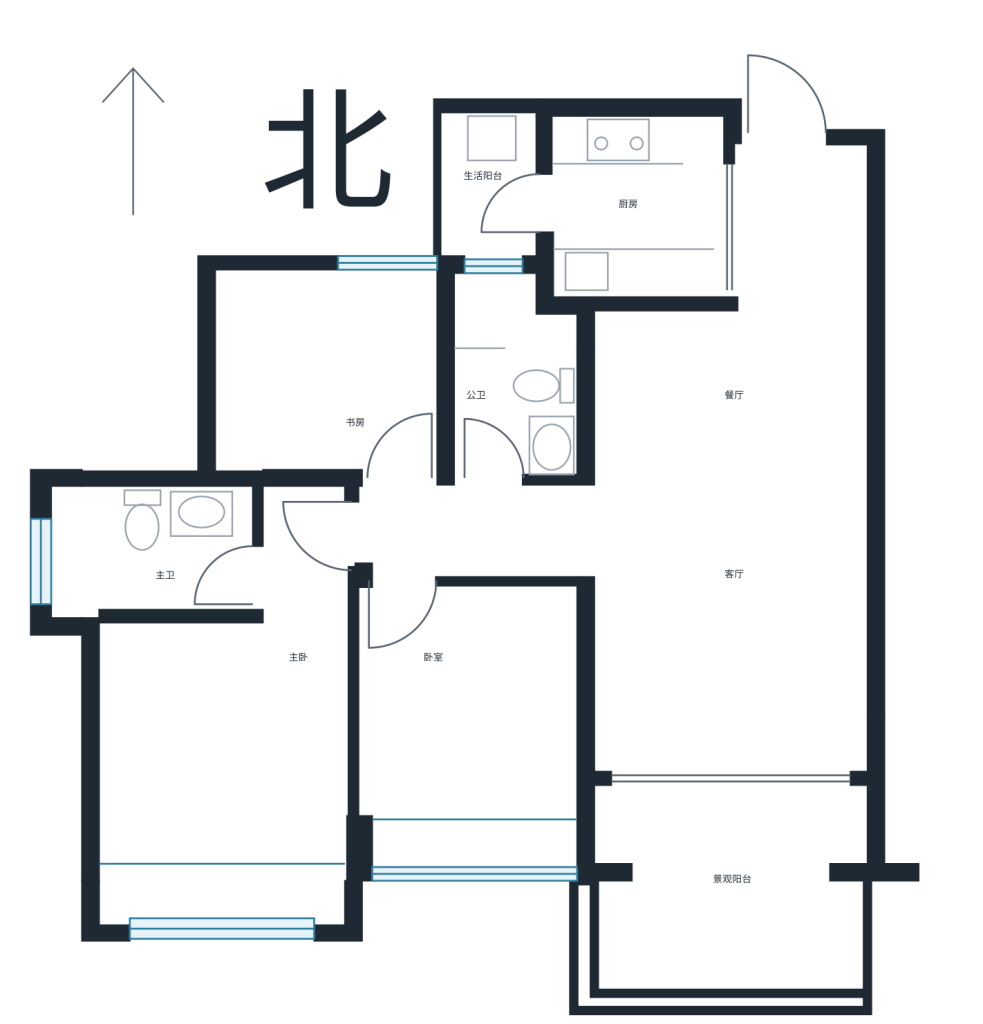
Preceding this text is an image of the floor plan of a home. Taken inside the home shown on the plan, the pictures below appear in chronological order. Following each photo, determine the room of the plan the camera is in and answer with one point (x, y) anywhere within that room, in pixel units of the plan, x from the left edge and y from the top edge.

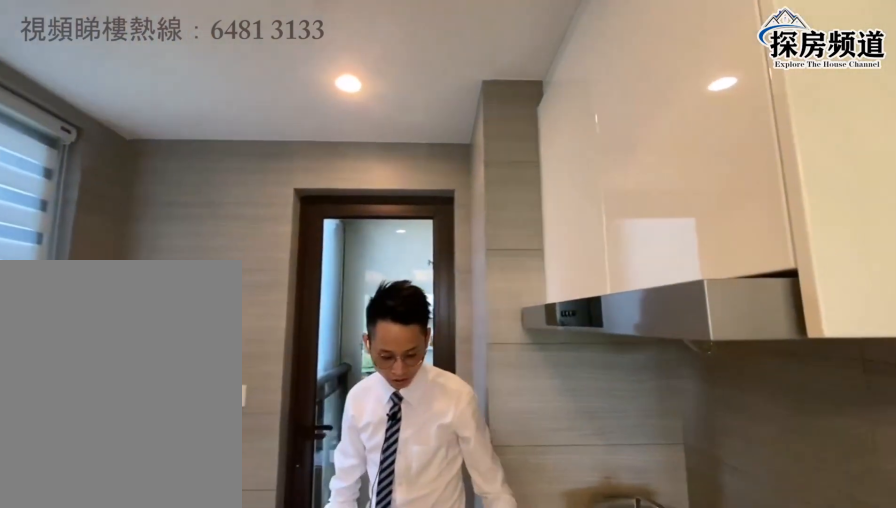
(662, 233)
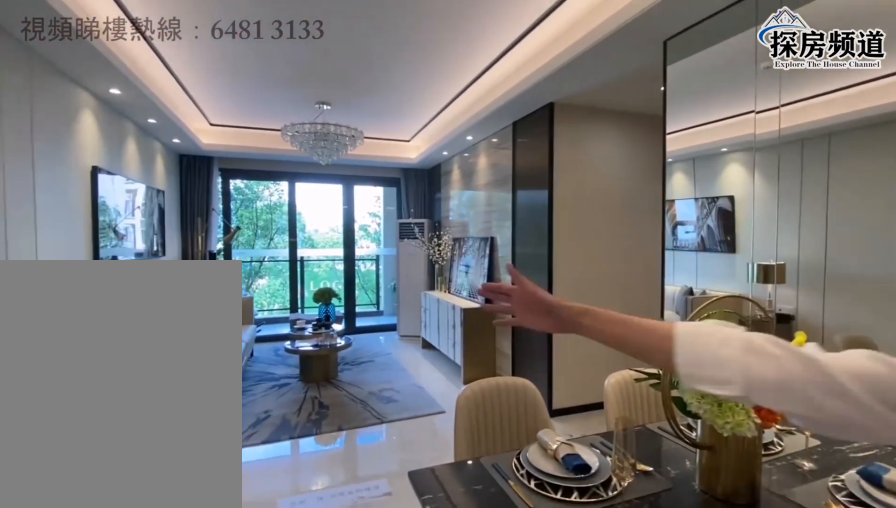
(729, 610)
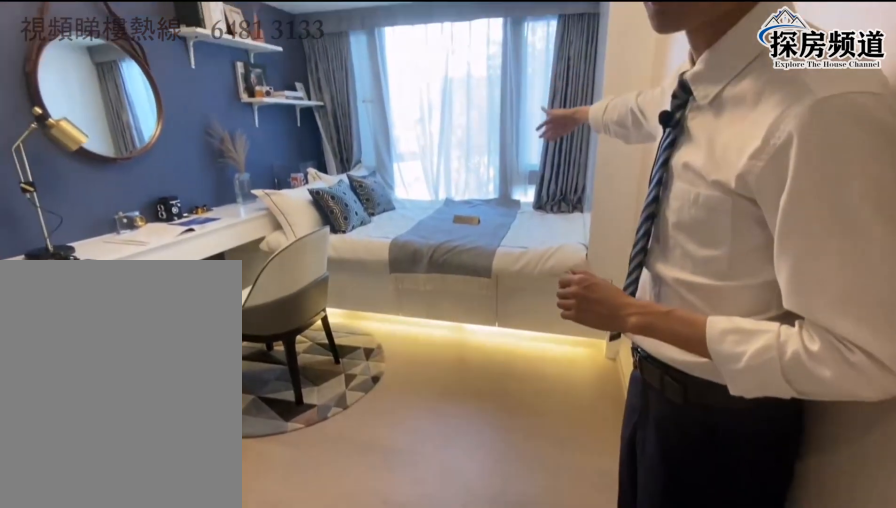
(479, 699)
